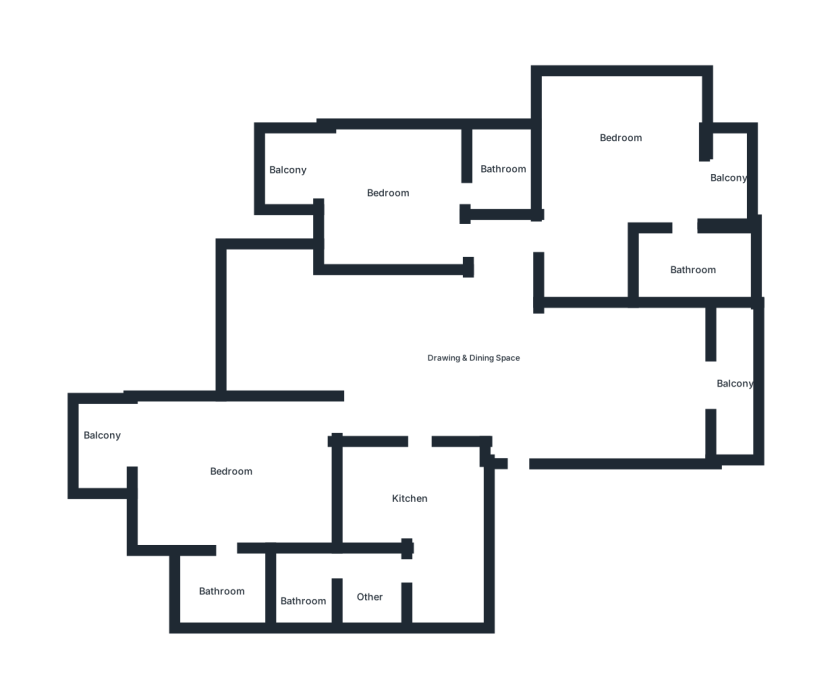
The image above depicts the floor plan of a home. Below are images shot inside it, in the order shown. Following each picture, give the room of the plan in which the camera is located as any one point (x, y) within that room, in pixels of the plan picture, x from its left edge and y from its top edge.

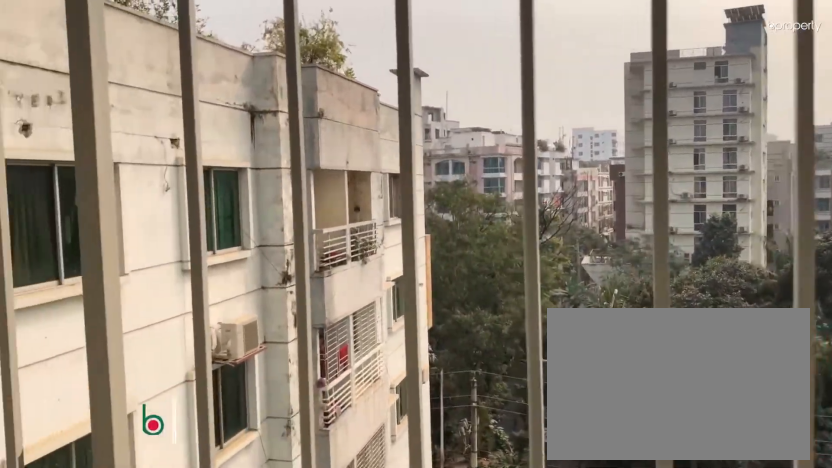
(730, 178)
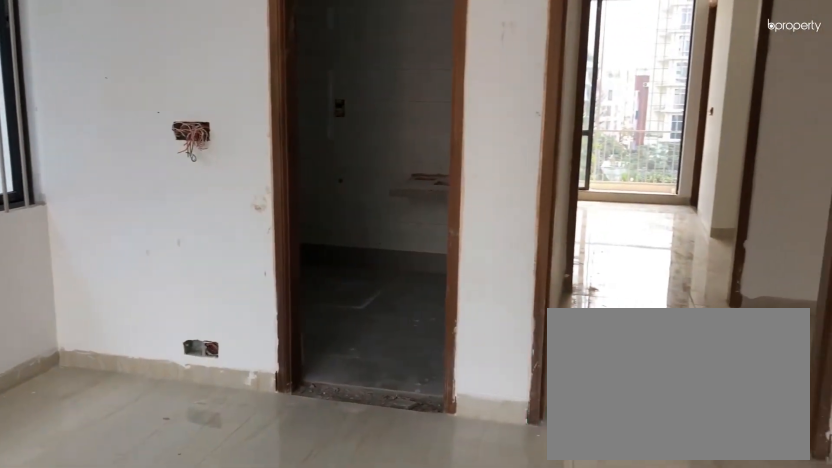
(357, 197)
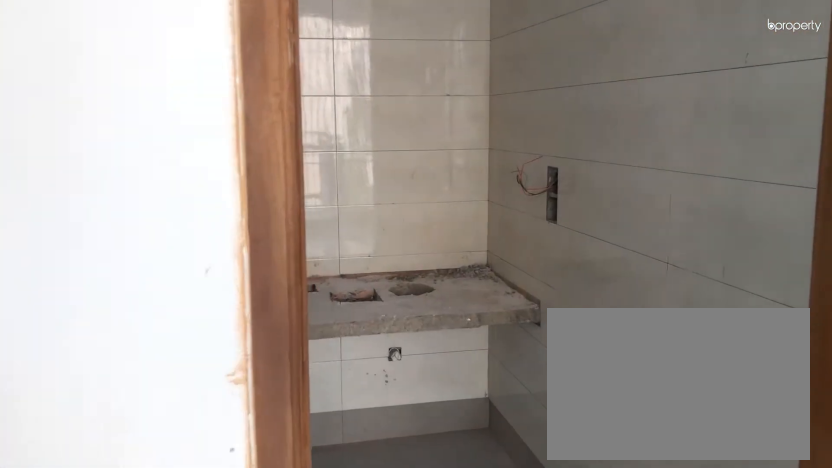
(414, 194)
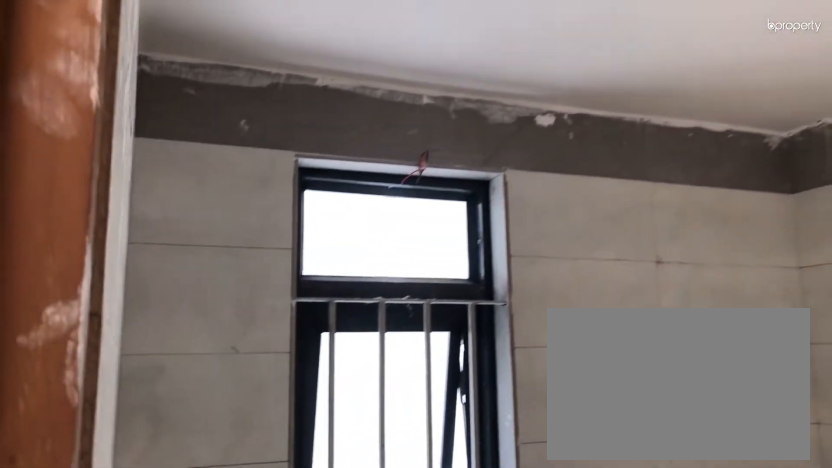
(504, 174)
